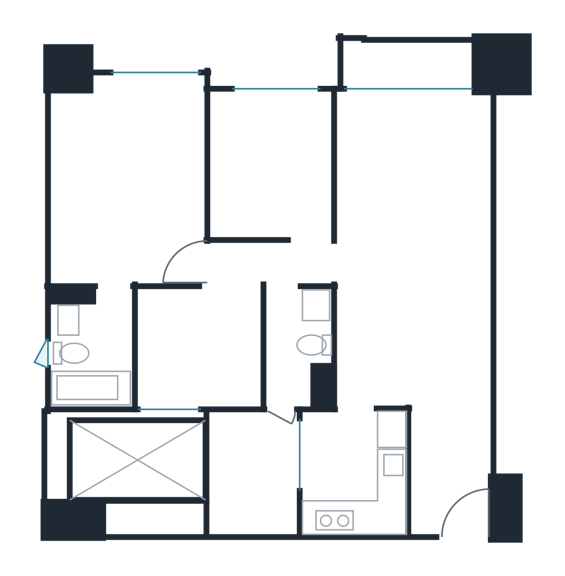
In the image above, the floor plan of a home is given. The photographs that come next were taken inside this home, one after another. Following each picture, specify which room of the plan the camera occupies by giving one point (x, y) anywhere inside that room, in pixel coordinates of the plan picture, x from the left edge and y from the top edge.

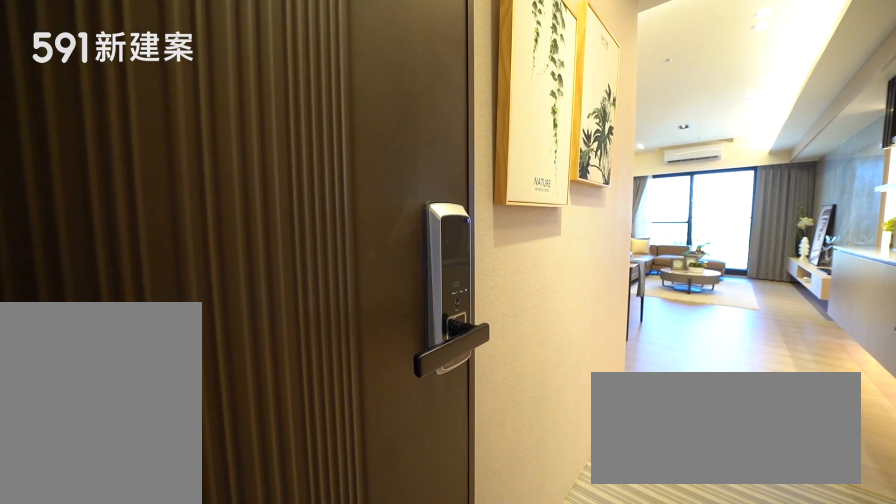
(449, 502)
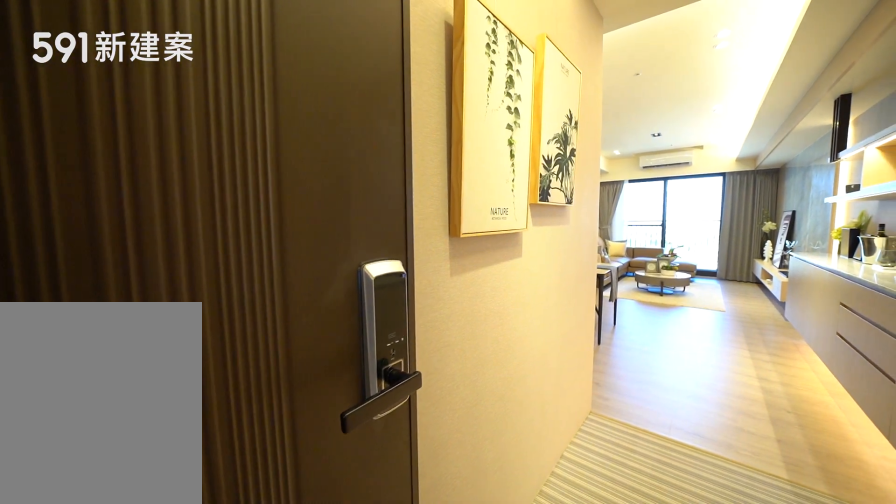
(449, 502)
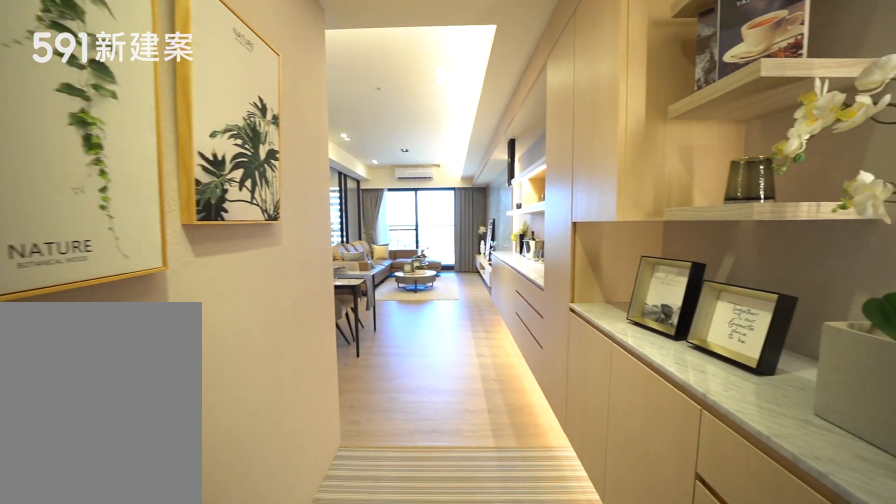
(449, 502)
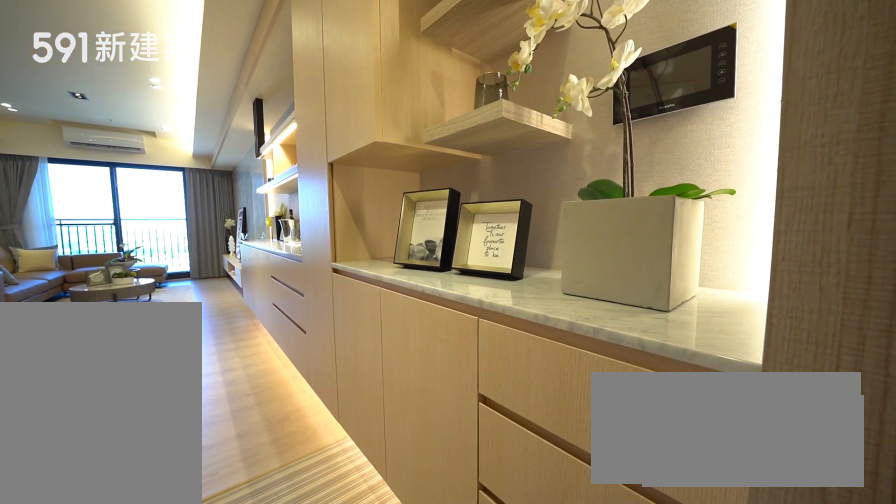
(449, 502)
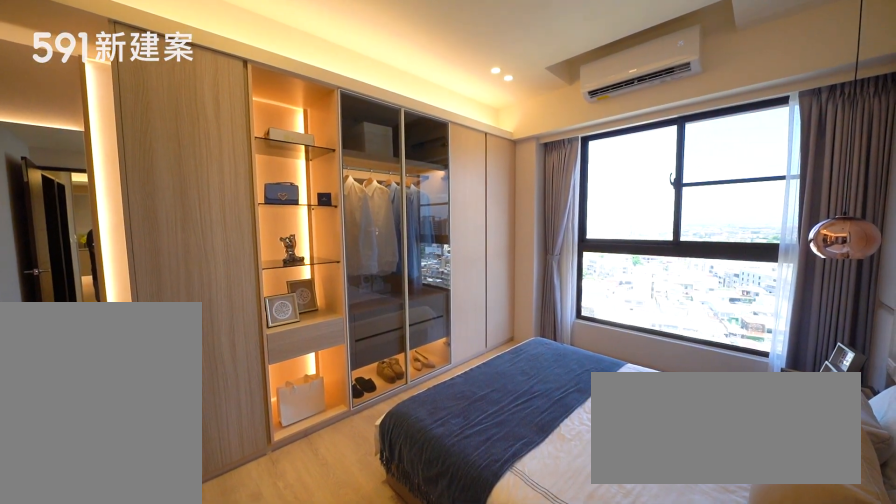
(122, 176)
